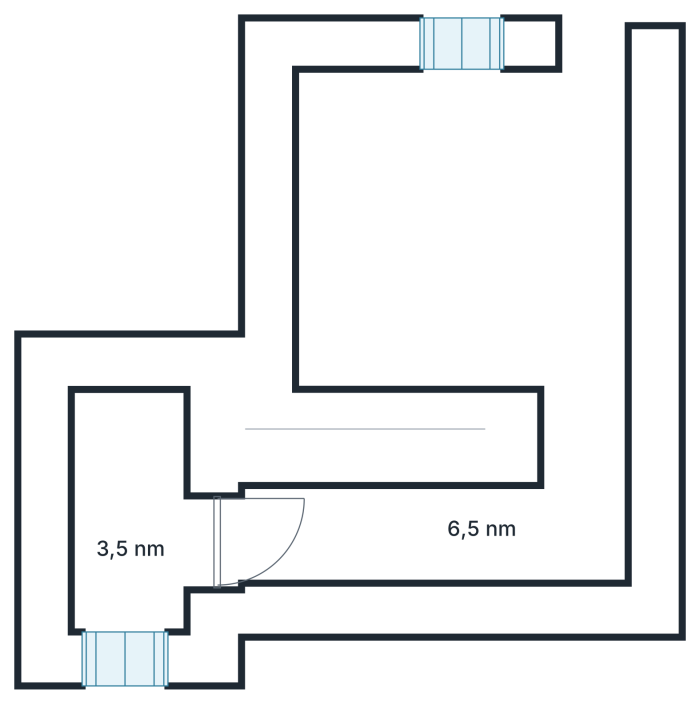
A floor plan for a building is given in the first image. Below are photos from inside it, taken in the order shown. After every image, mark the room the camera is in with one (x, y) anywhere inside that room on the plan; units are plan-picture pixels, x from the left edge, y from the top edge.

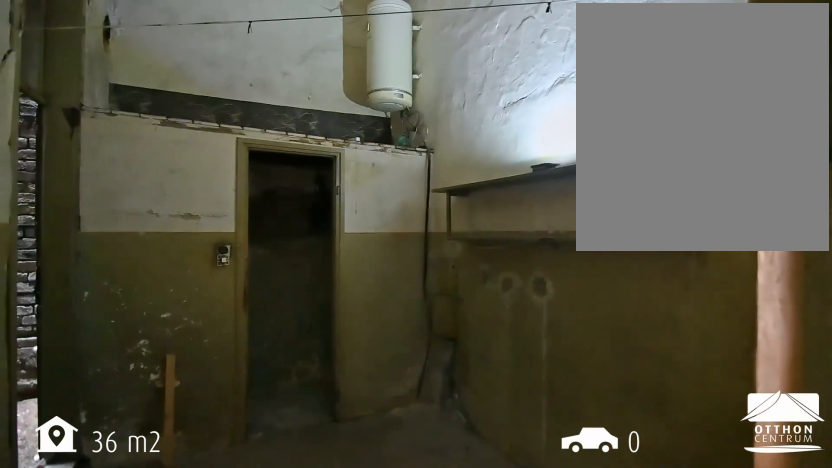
(435, 532)
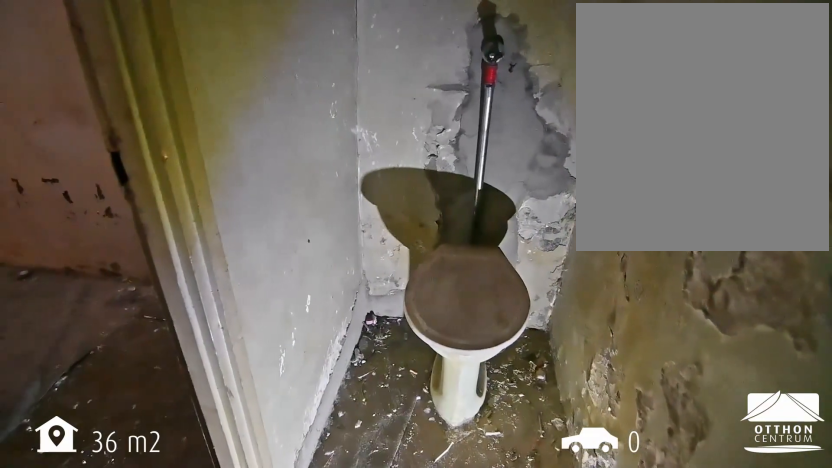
(130, 514)
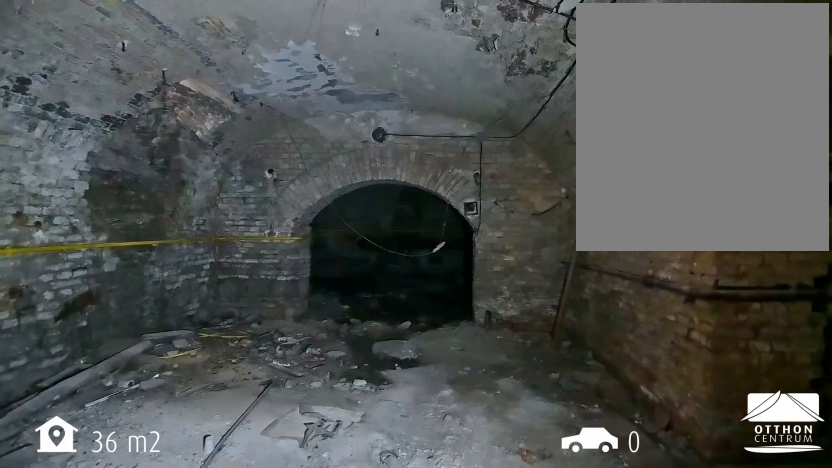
(467, 218)
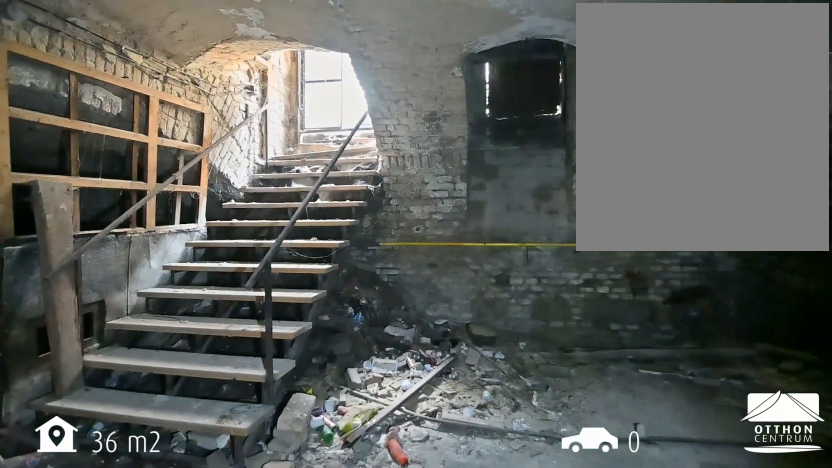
(467, 218)
